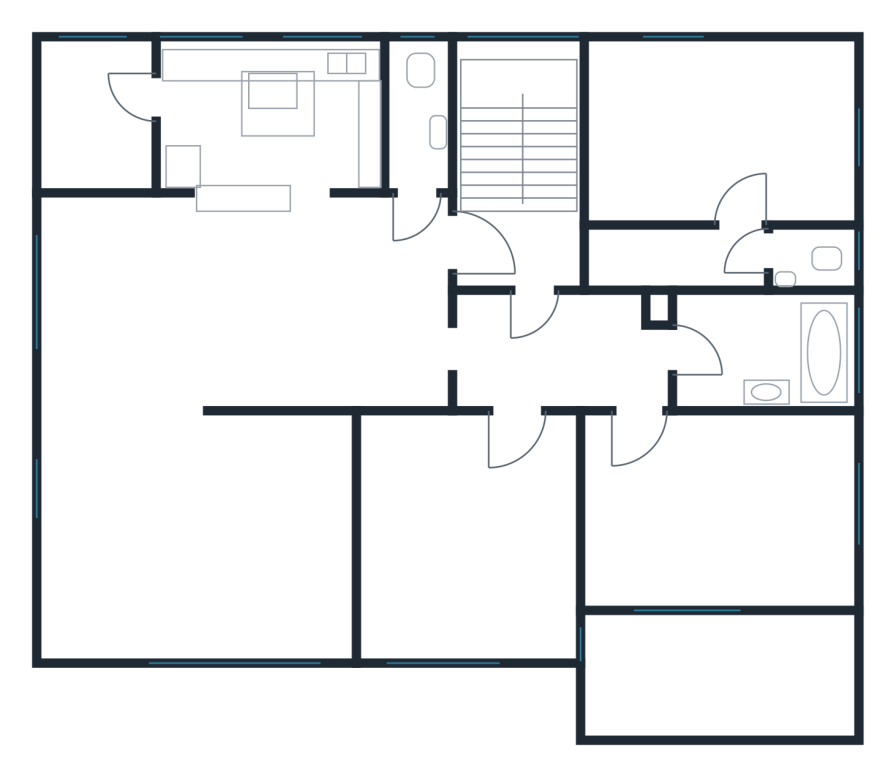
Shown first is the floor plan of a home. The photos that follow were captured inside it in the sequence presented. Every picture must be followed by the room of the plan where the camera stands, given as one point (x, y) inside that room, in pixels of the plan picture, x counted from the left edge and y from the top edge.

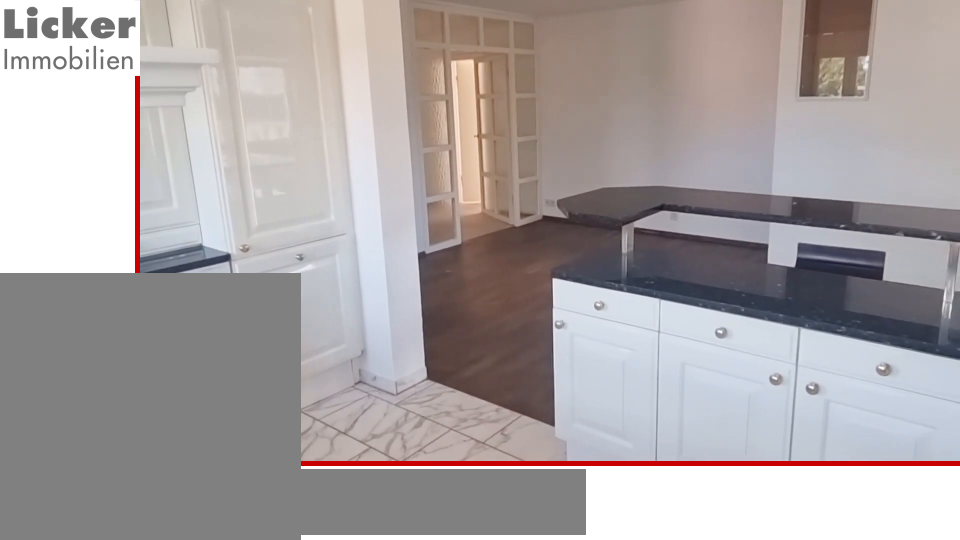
(267, 114)
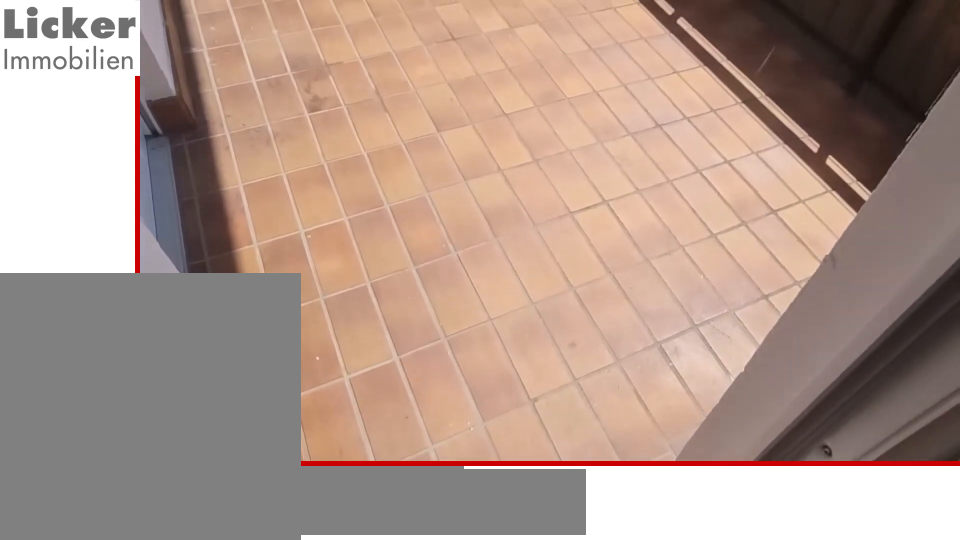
(726, 673)
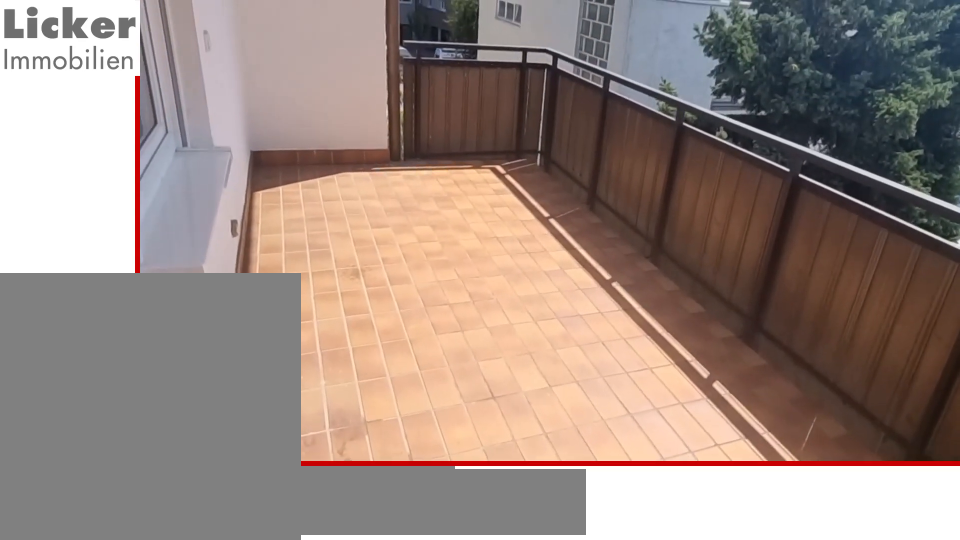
(726, 673)
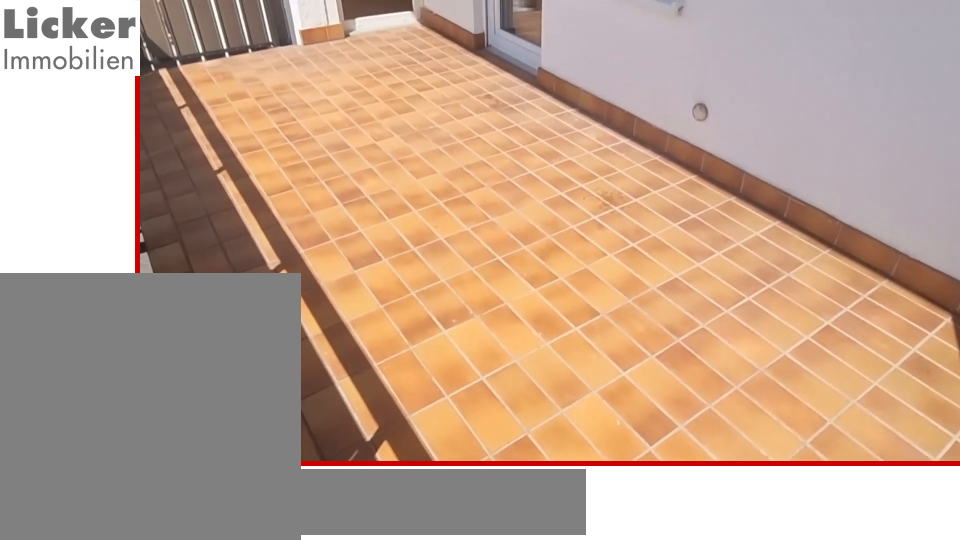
(726, 673)
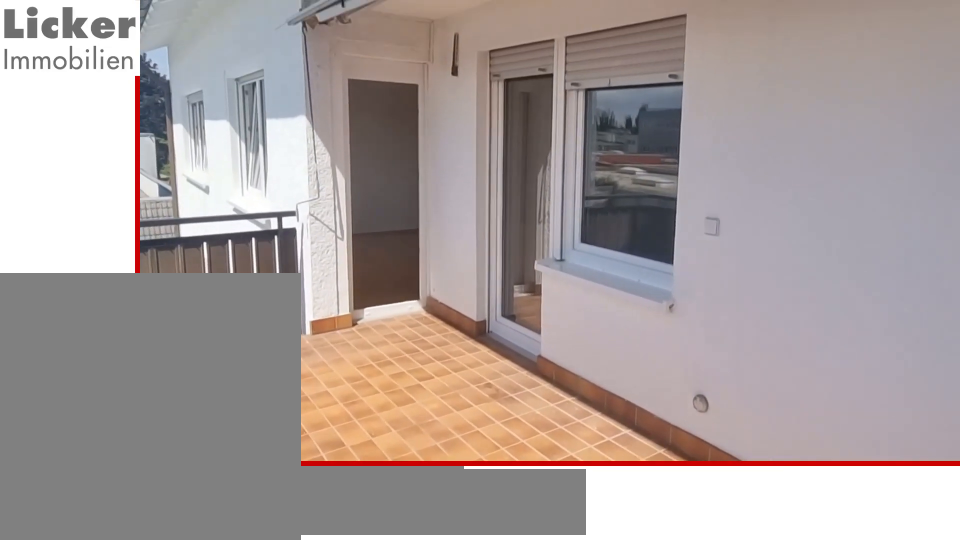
(726, 673)
